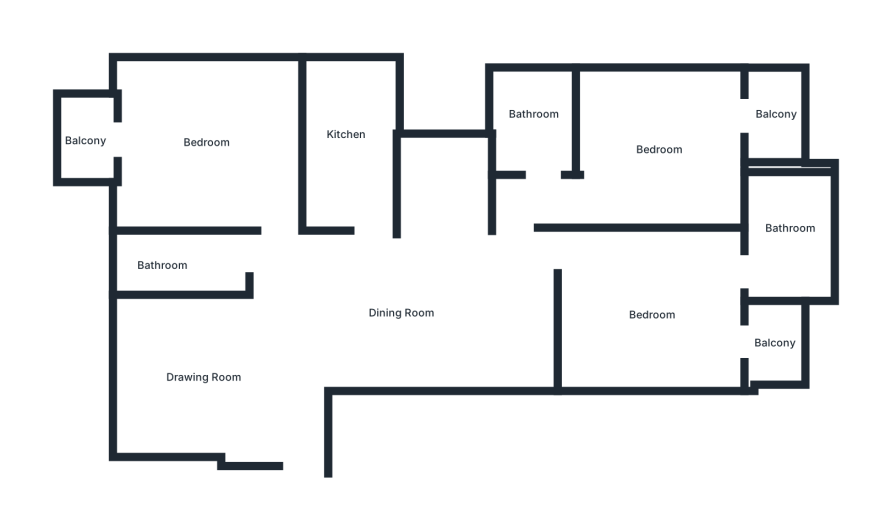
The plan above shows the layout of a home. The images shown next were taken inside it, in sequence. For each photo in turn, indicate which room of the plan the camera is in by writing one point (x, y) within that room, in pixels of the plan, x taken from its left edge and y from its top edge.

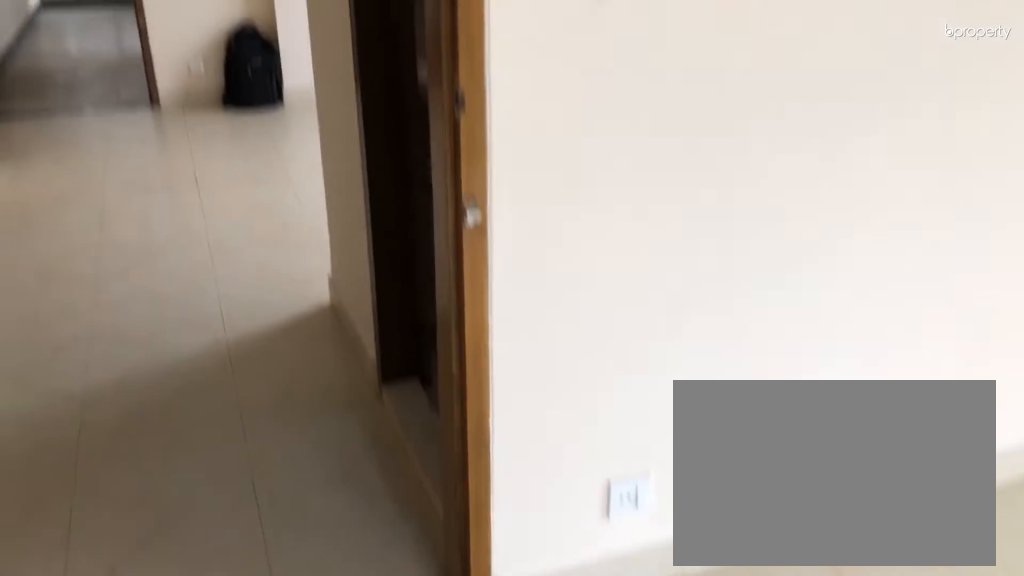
(201, 147)
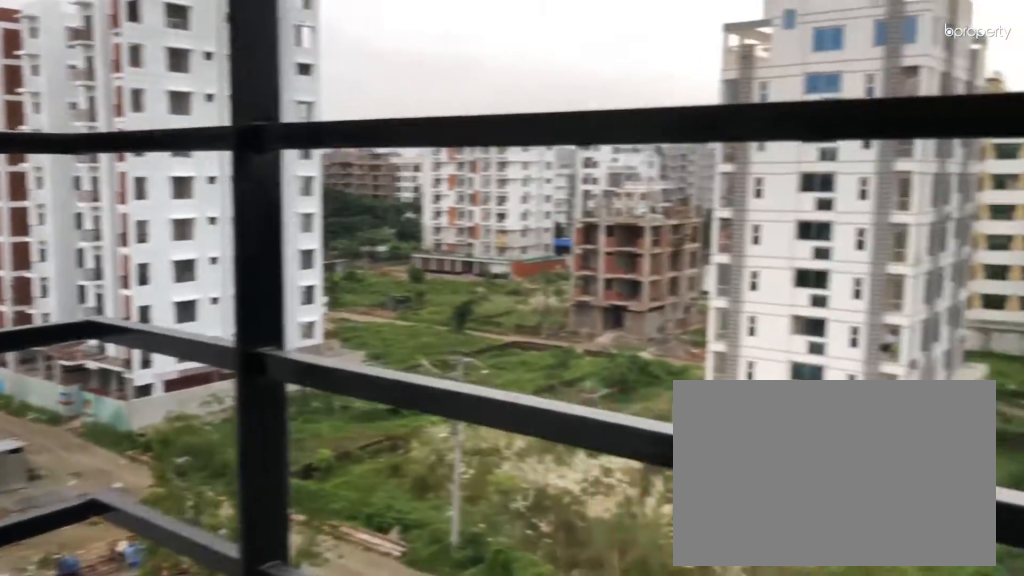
(82, 141)
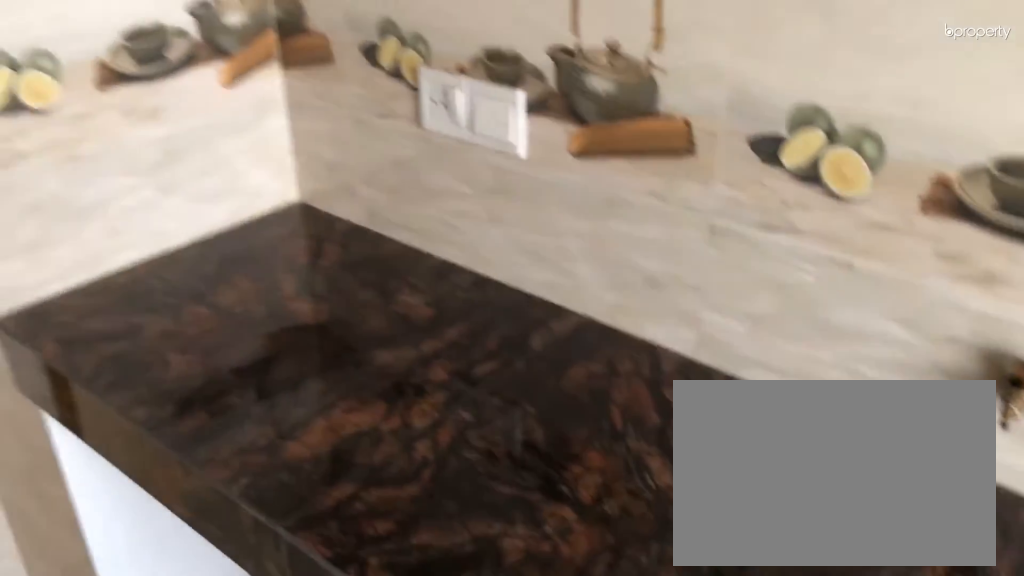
(346, 144)
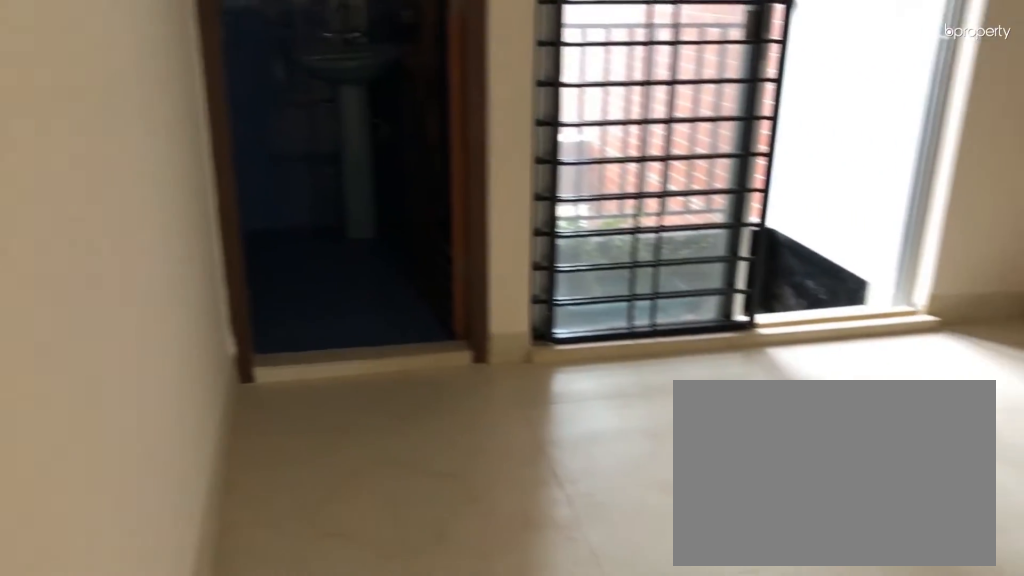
(660, 318)
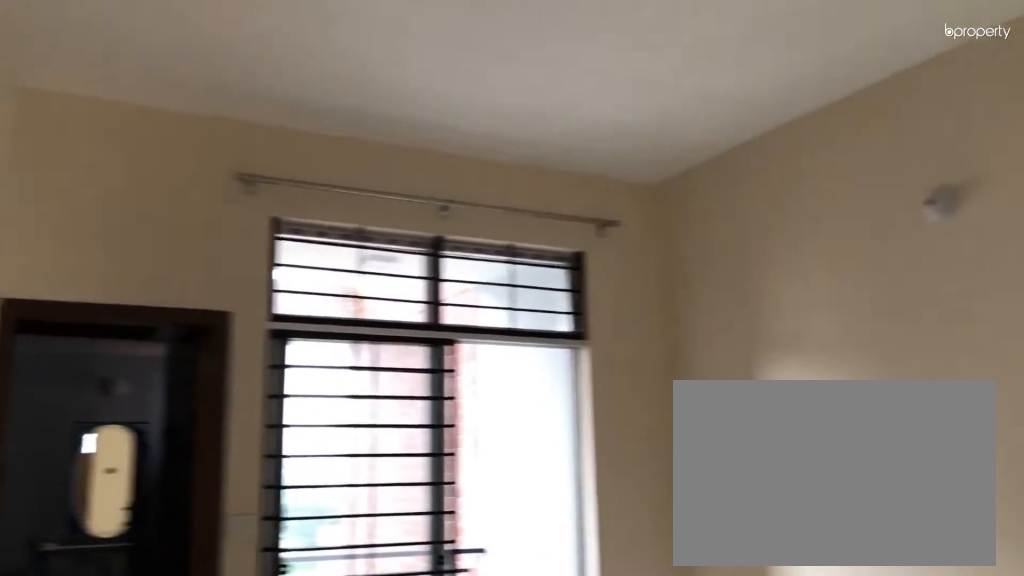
(660, 318)
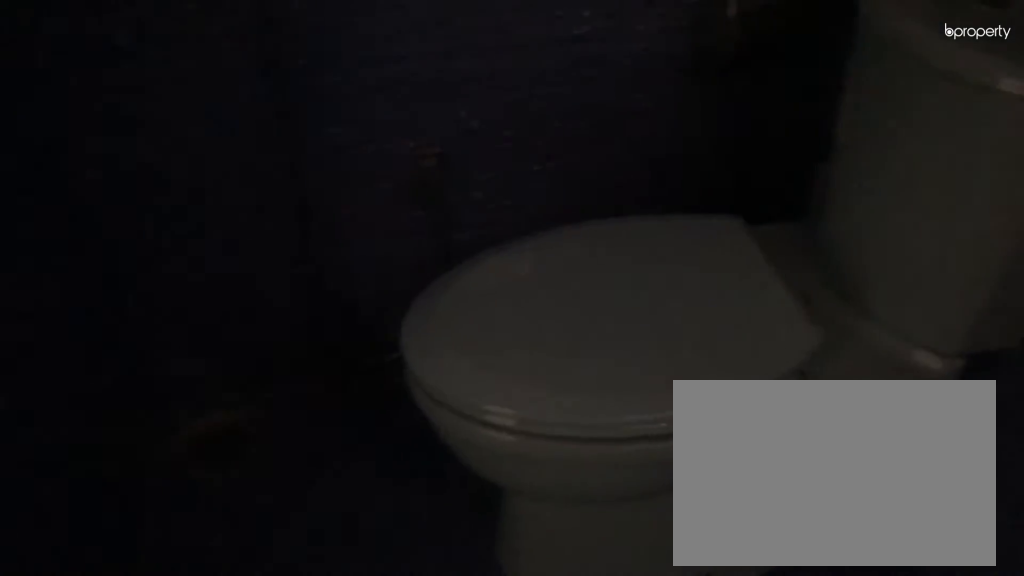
(786, 231)
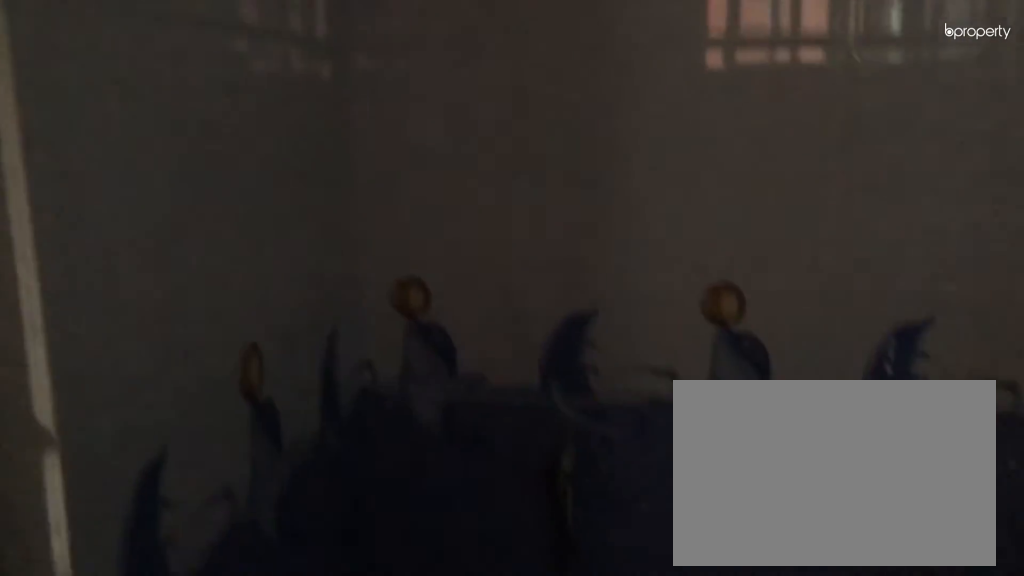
(786, 231)
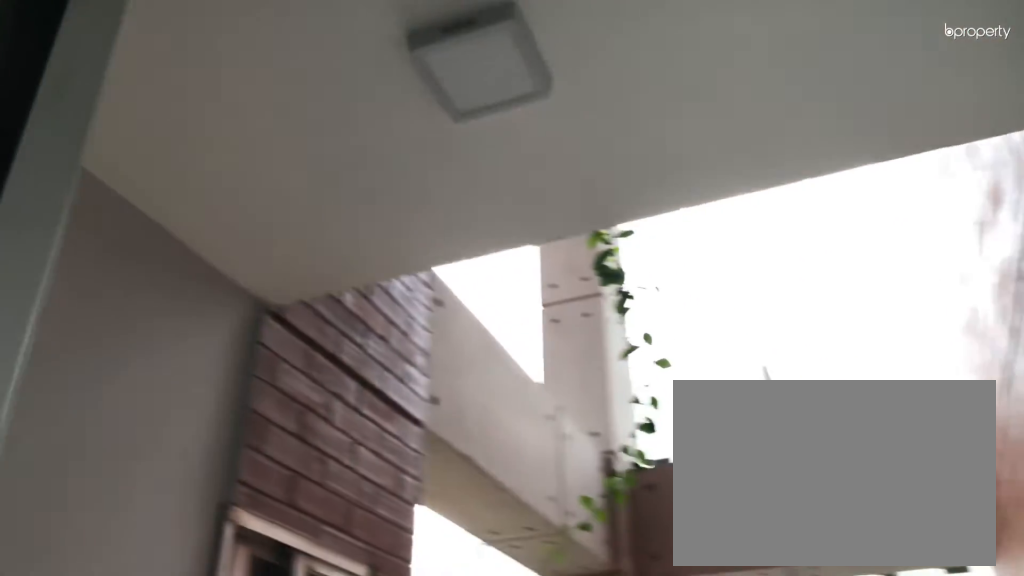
(772, 342)
